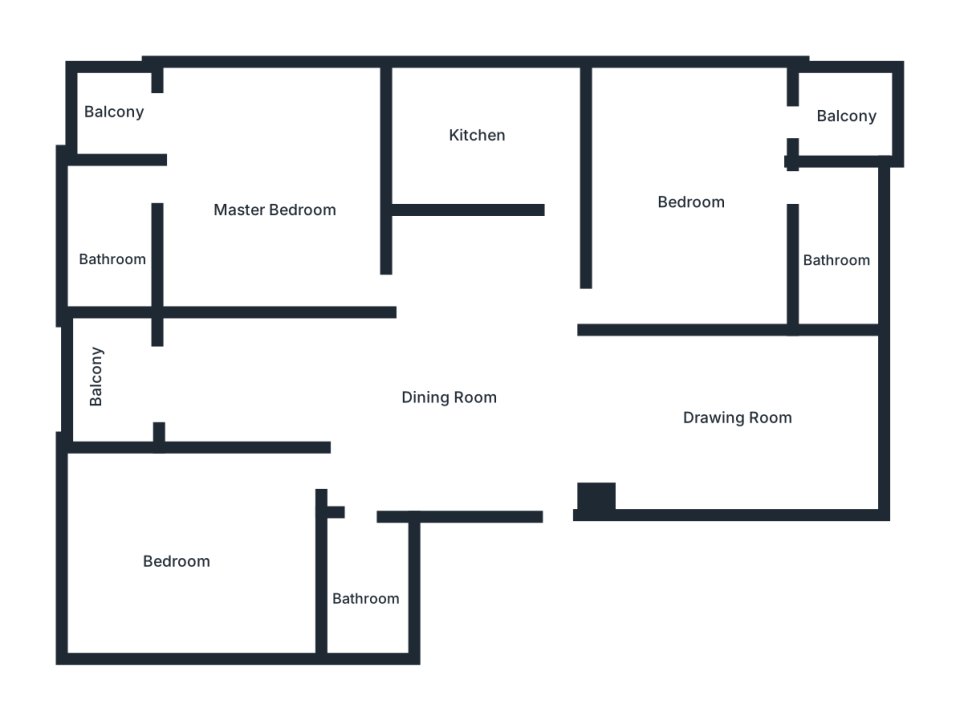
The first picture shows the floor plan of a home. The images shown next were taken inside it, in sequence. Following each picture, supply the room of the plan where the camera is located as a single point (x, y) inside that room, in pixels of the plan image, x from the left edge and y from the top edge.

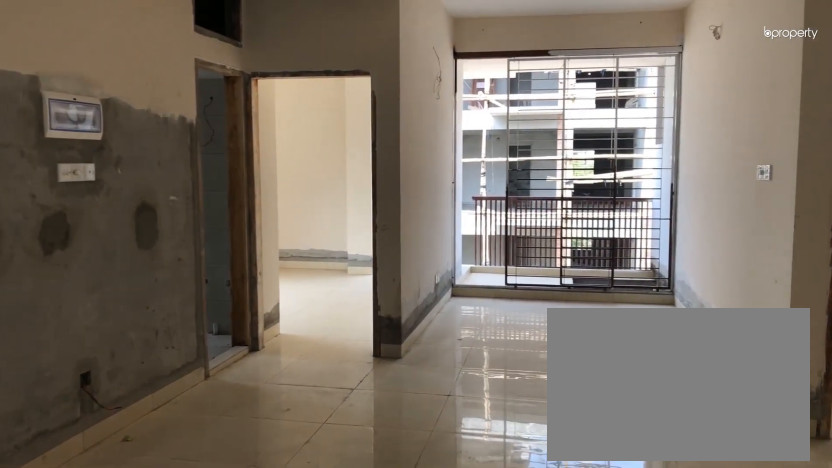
(419, 403)
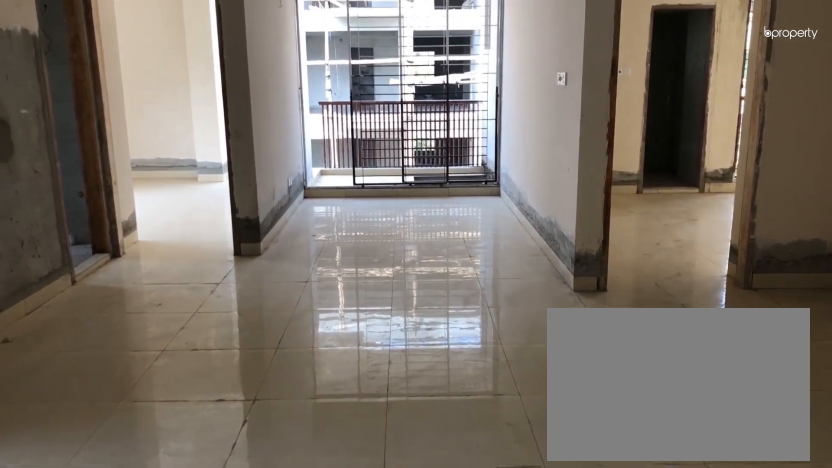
(419, 403)
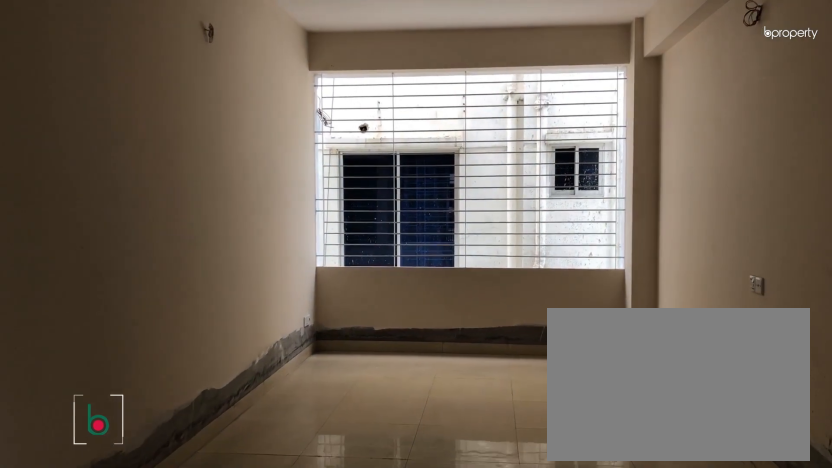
(738, 420)
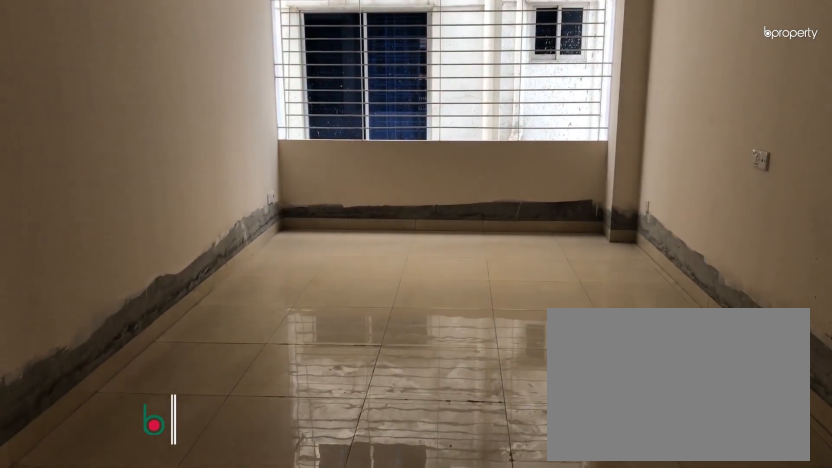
(738, 420)
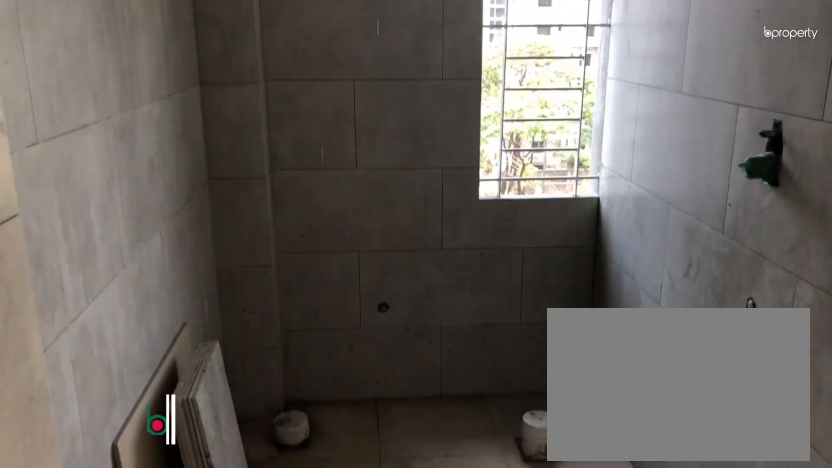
(365, 577)
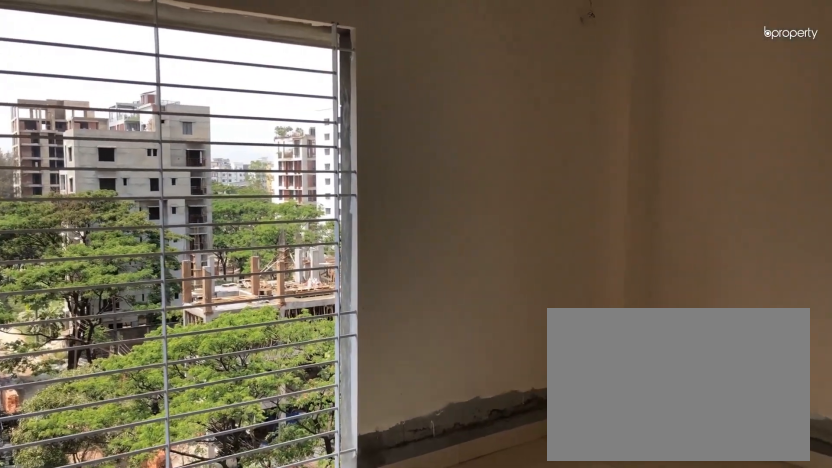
(199, 538)
